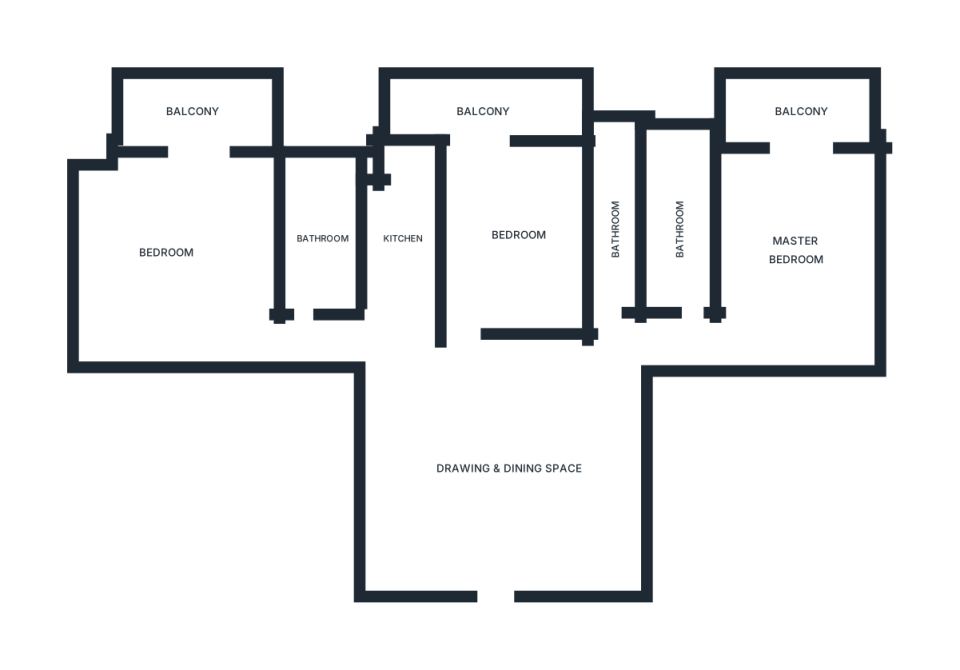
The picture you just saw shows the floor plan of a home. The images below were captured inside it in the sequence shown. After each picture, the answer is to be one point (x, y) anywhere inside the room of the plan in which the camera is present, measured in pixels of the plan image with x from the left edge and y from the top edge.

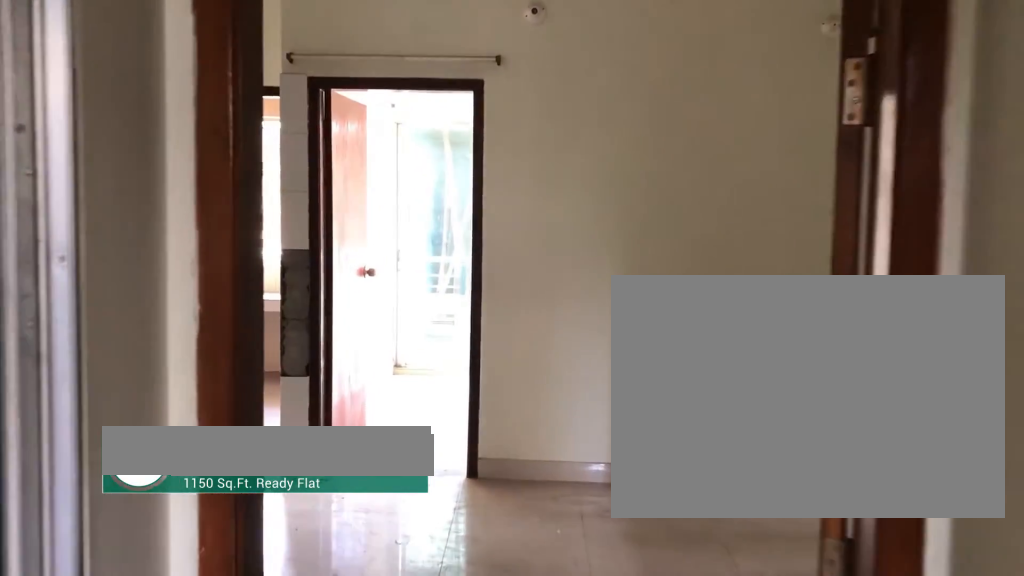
(500, 454)
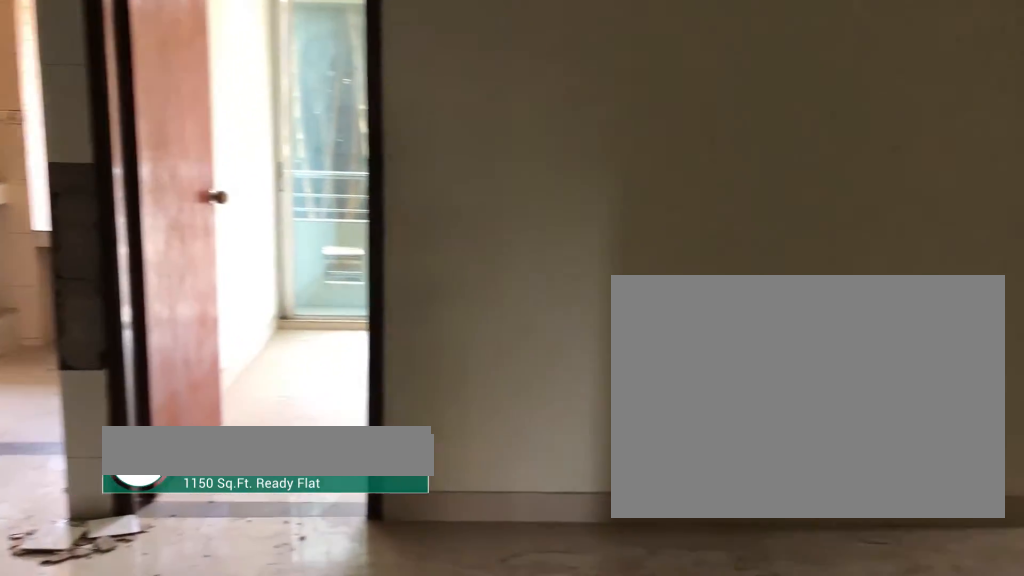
(500, 454)
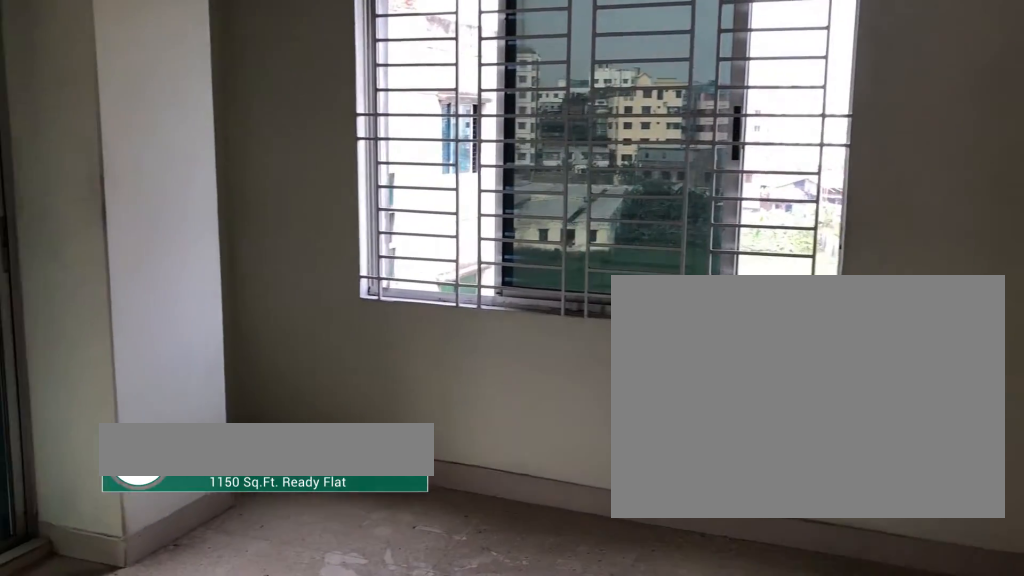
(792, 278)
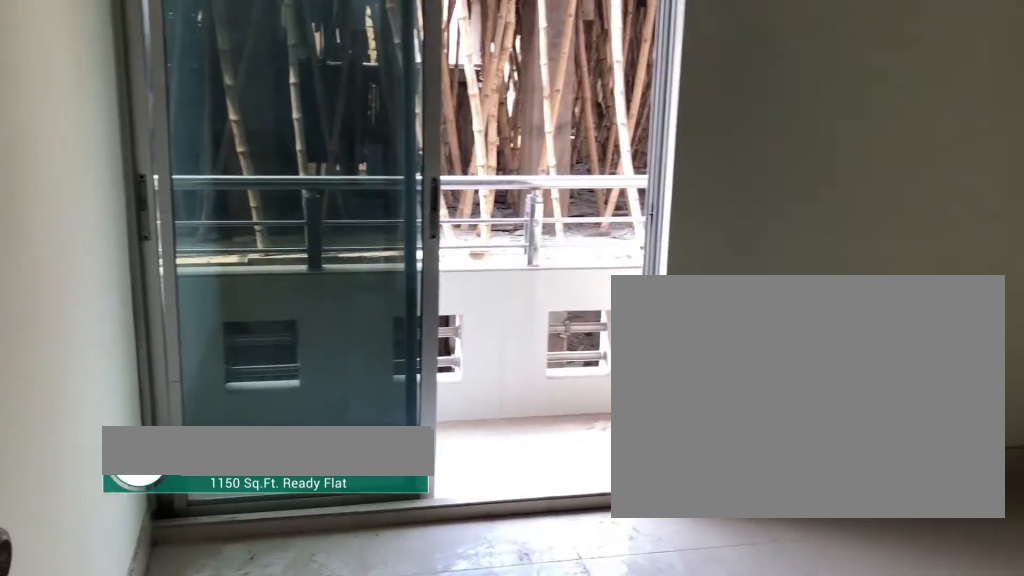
(518, 236)
